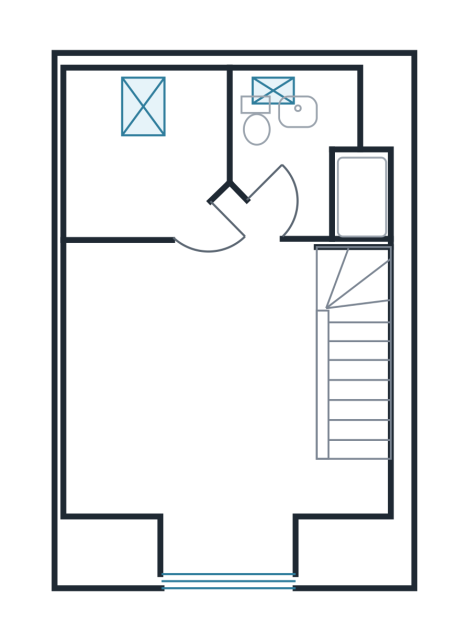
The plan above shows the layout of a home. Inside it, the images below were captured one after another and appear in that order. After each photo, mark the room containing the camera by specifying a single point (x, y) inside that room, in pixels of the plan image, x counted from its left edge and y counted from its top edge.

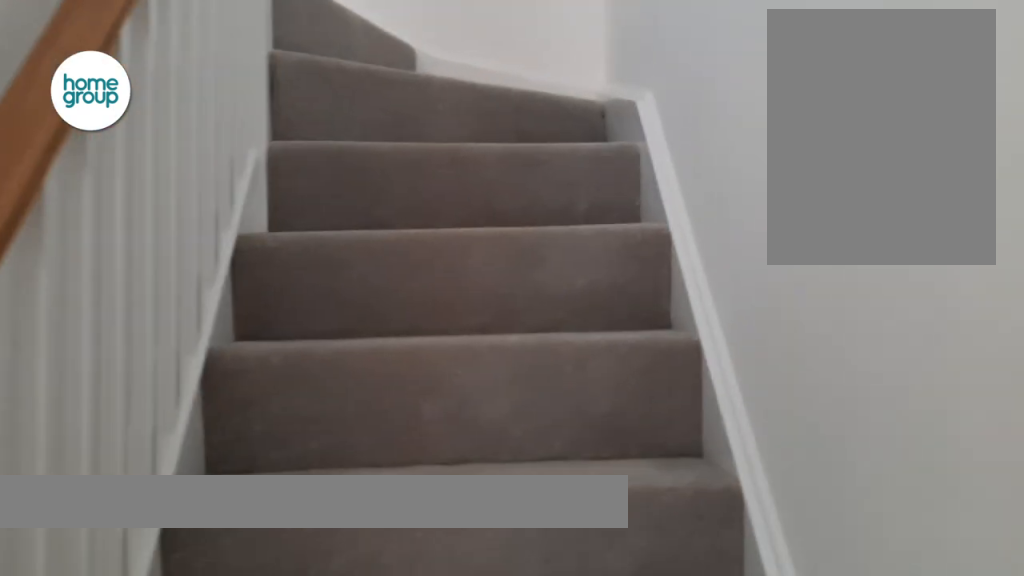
(356, 383)
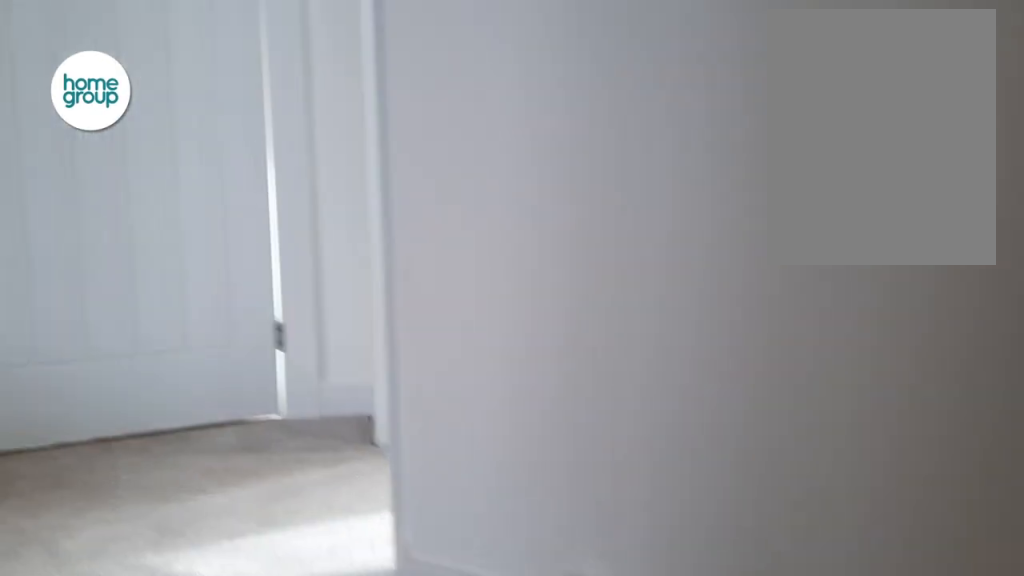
(356, 383)
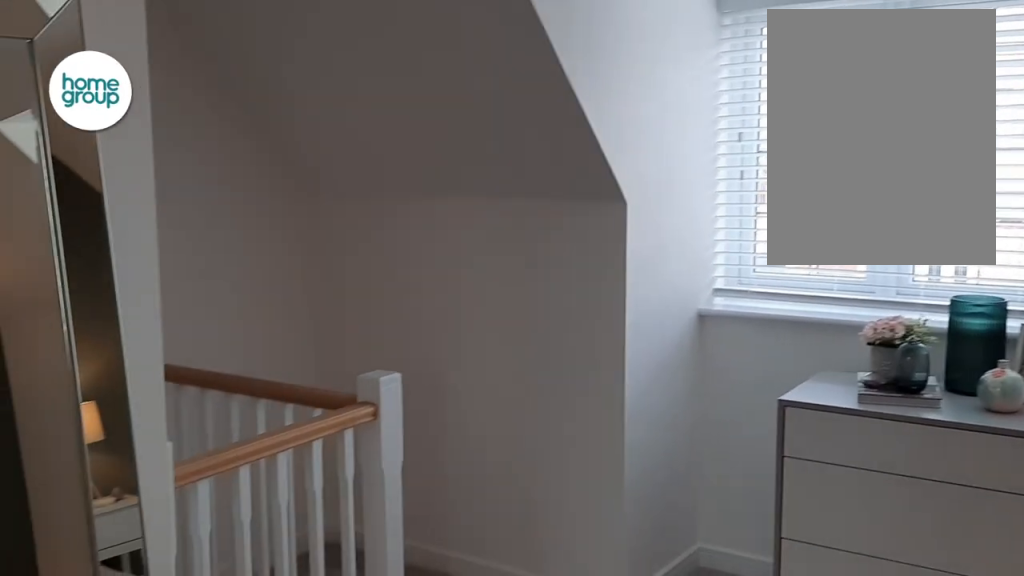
(195, 394)
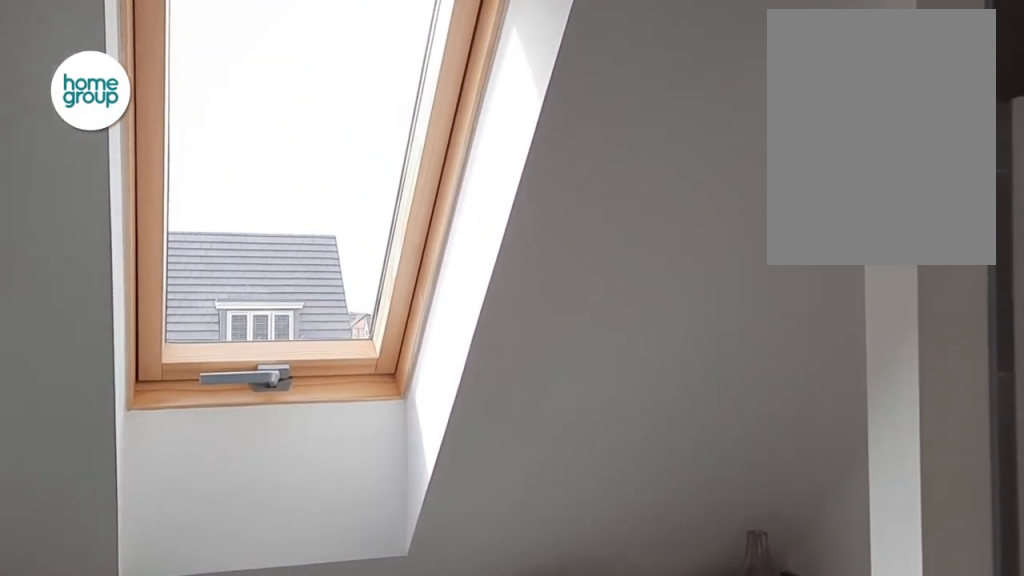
(308, 154)
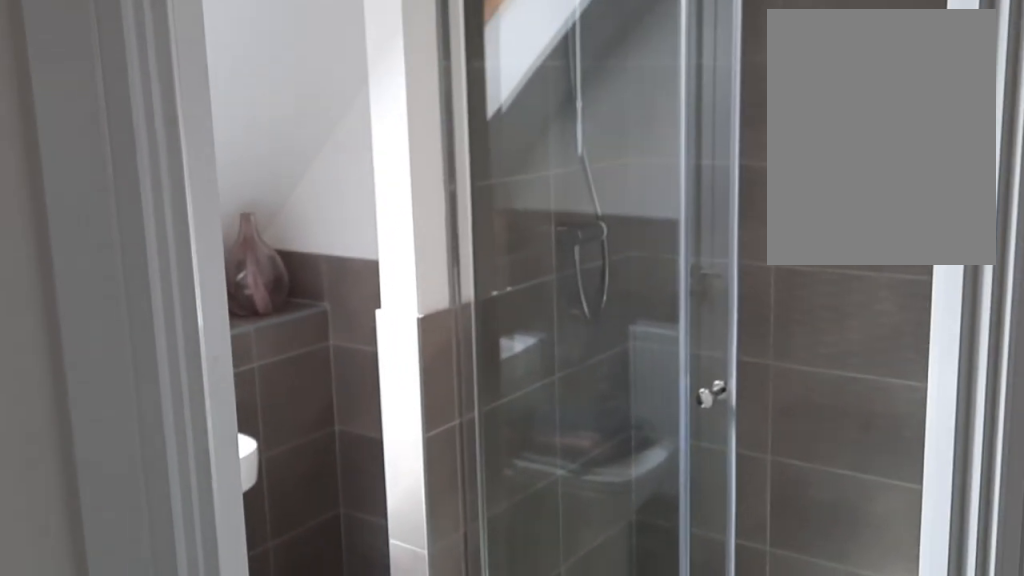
(308, 154)
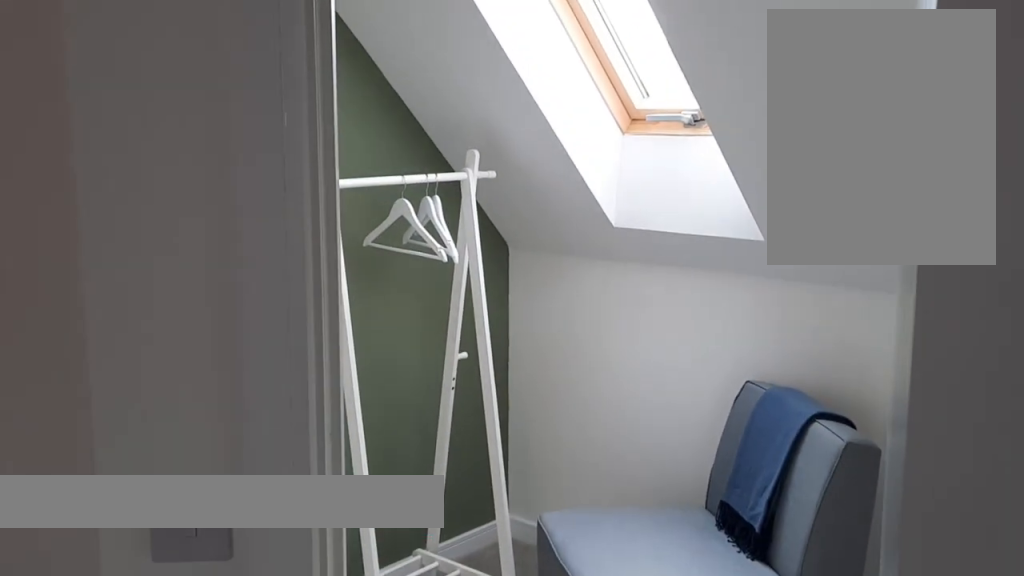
(140, 149)
